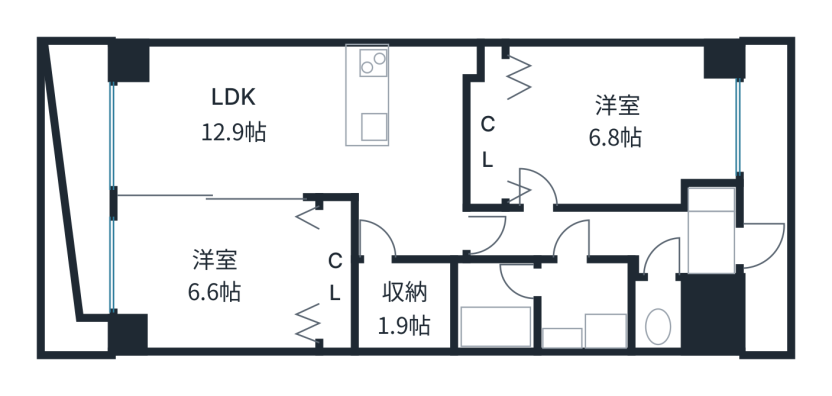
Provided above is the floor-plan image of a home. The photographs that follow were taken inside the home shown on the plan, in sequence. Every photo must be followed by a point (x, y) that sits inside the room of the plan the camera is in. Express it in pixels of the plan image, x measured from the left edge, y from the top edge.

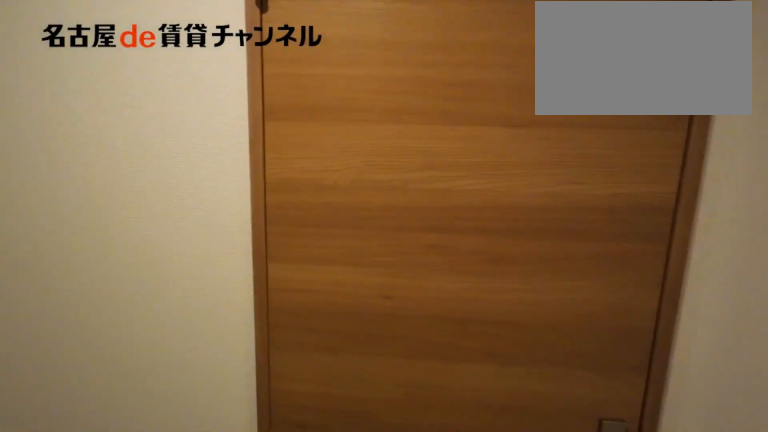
(584, 236)
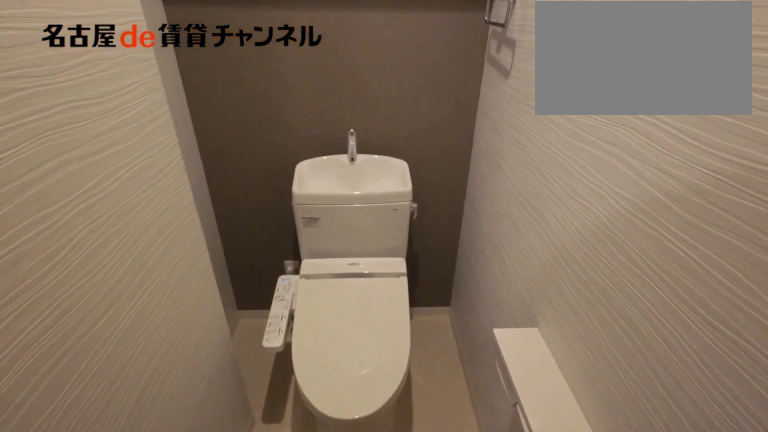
(658, 314)
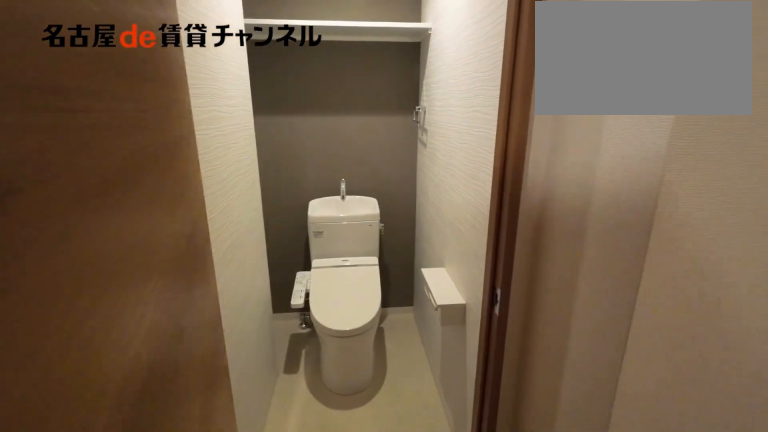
(658, 314)
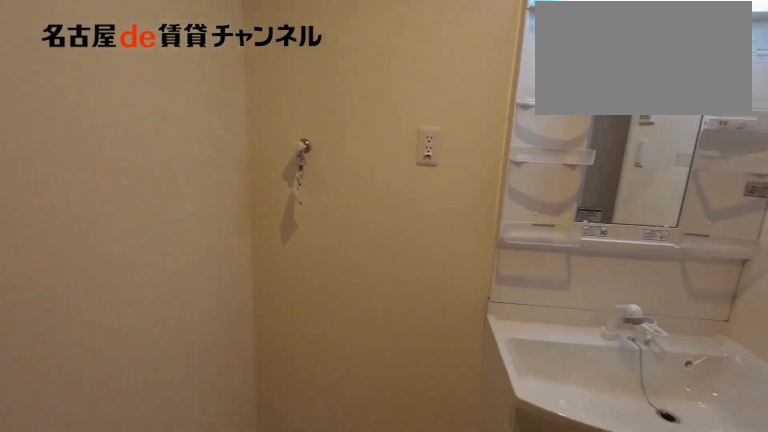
(585, 305)
